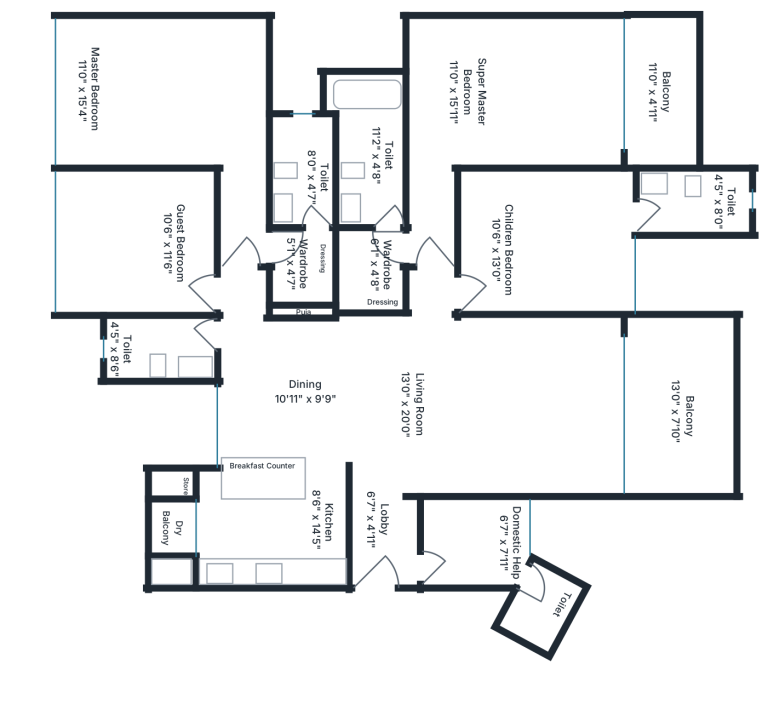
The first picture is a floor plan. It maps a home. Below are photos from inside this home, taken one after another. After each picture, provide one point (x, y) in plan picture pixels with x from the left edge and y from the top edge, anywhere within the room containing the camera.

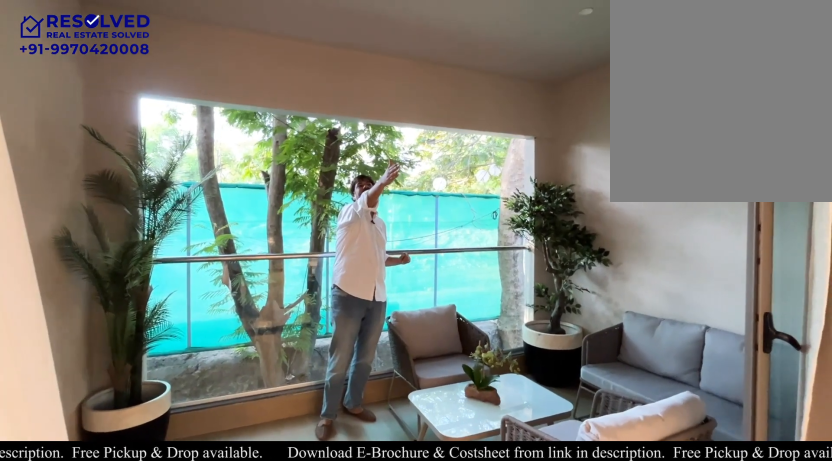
(680, 406)
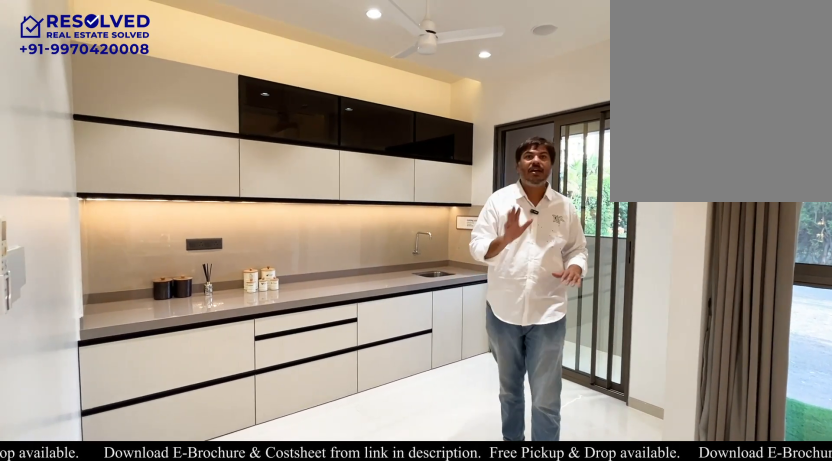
(273, 529)
